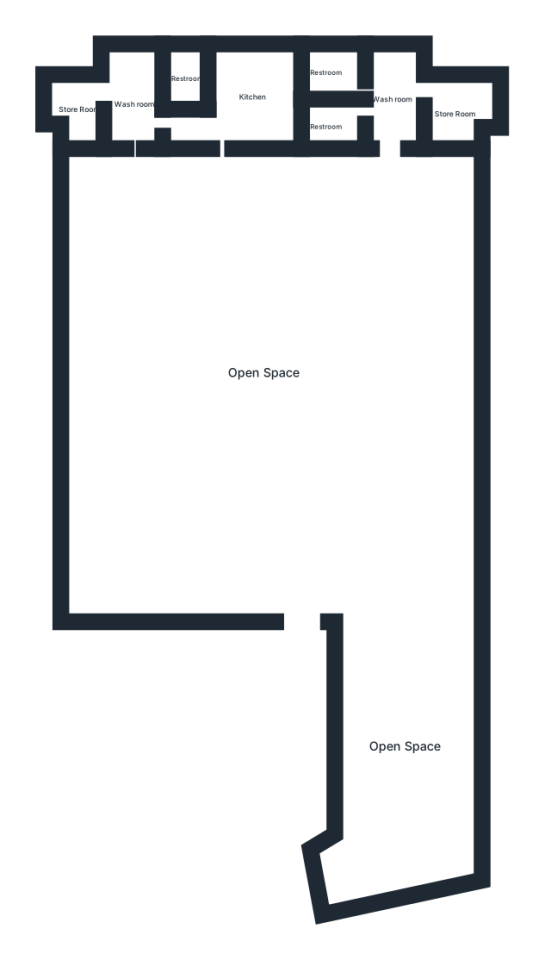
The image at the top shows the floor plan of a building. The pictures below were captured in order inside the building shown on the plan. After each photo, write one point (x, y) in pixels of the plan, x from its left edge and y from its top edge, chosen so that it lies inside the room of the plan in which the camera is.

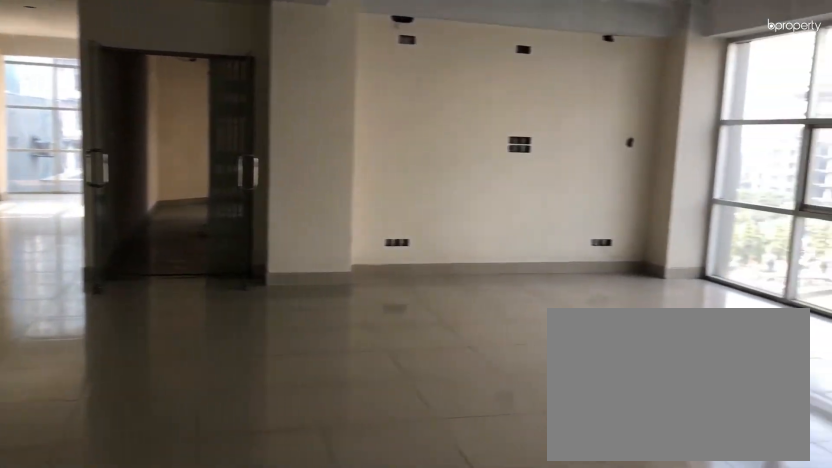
(261, 372)
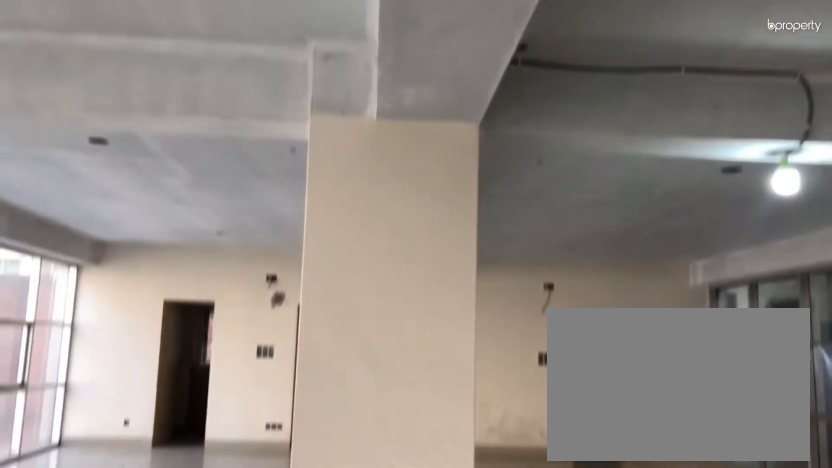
(261, 372)
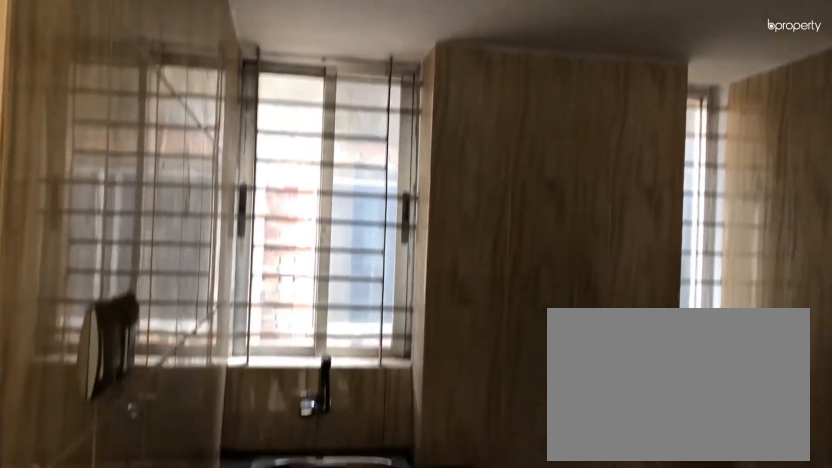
(255, 96)
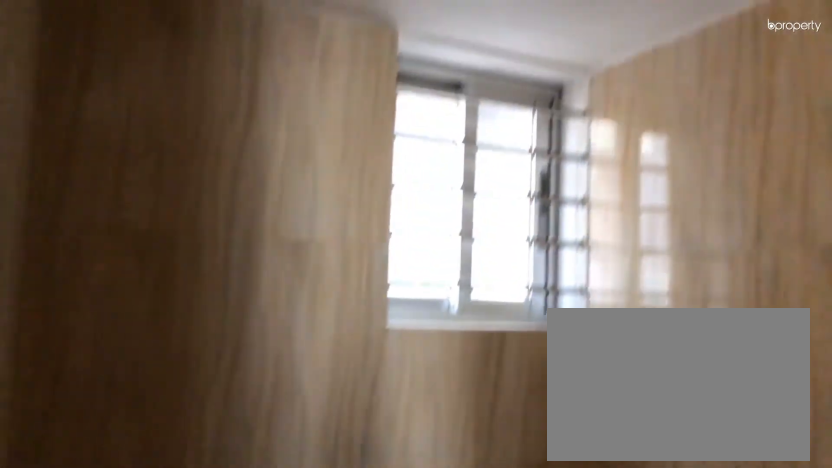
(189, 80)
